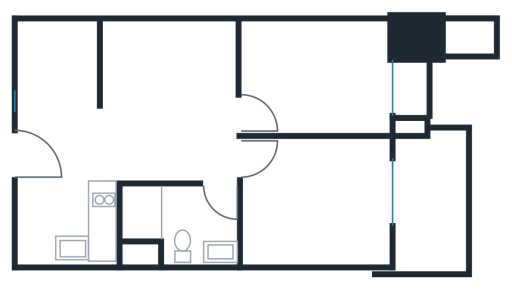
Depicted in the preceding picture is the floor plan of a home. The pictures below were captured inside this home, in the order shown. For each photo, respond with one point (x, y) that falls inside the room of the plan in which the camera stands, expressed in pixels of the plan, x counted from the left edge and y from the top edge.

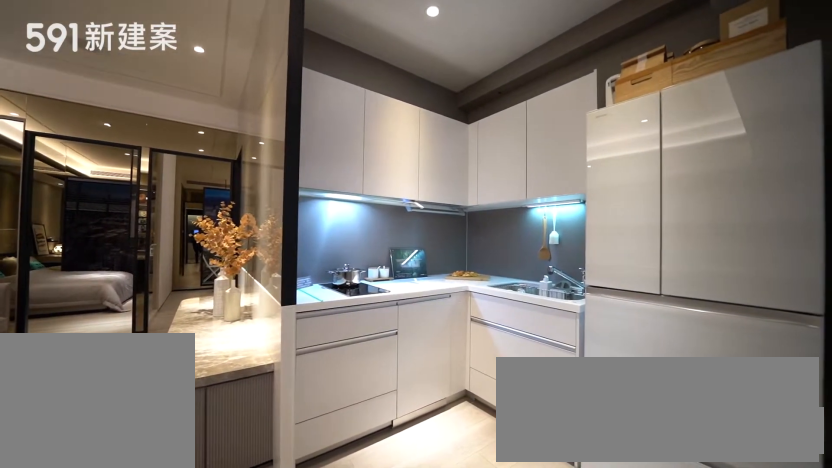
(68, 225)
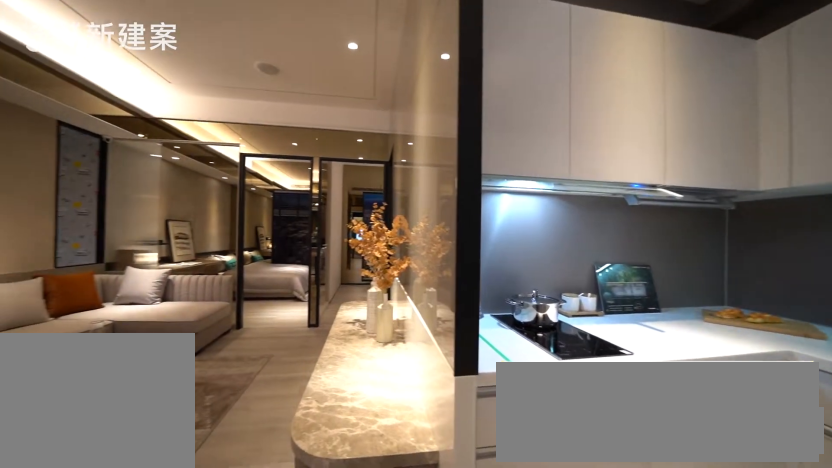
(68, 225)
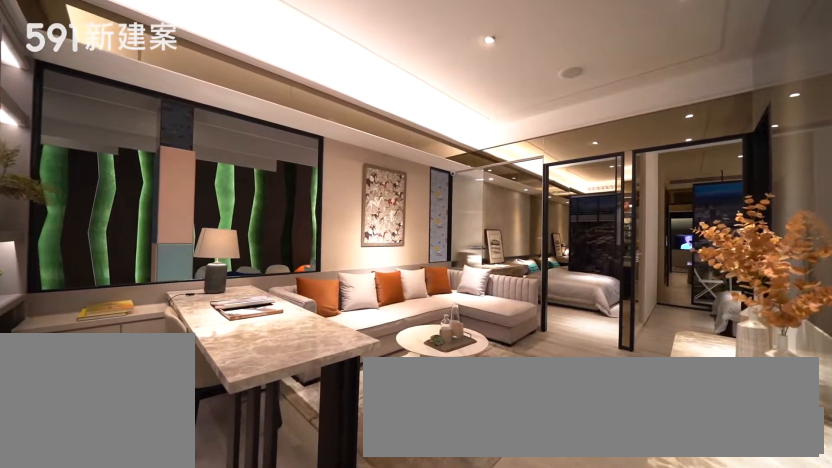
(132, 99)
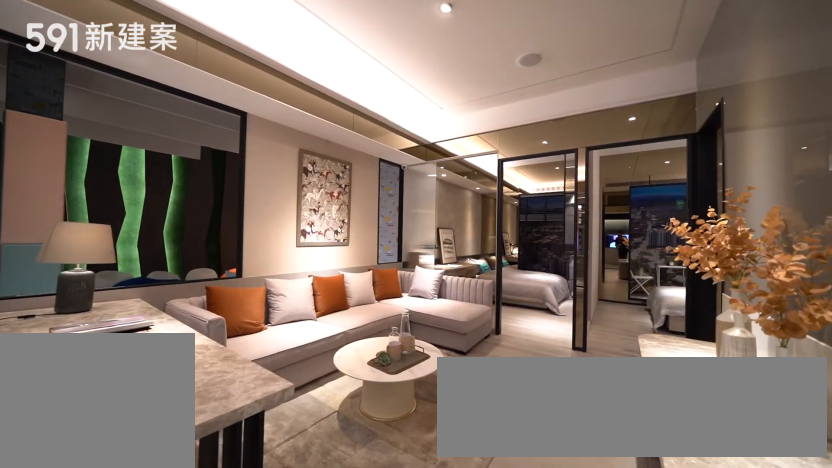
(132, 99)
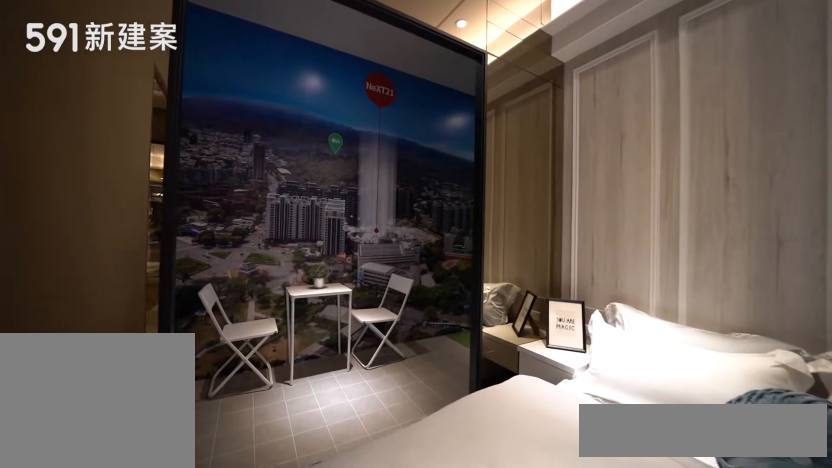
(322, 203)
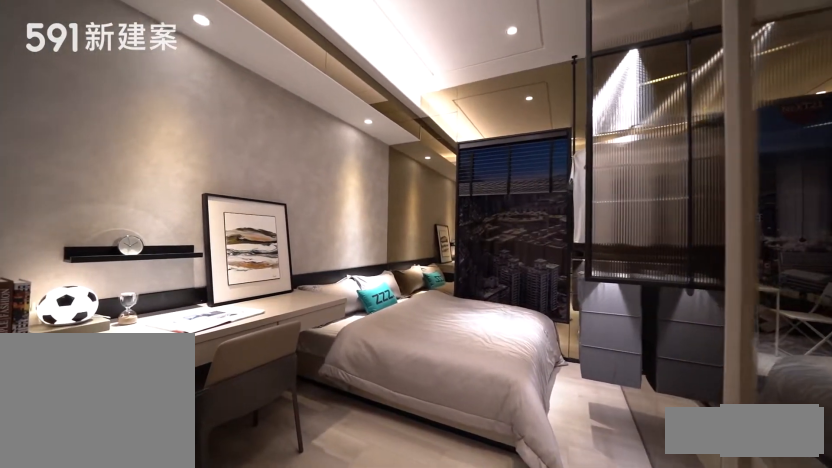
(321, 77)
